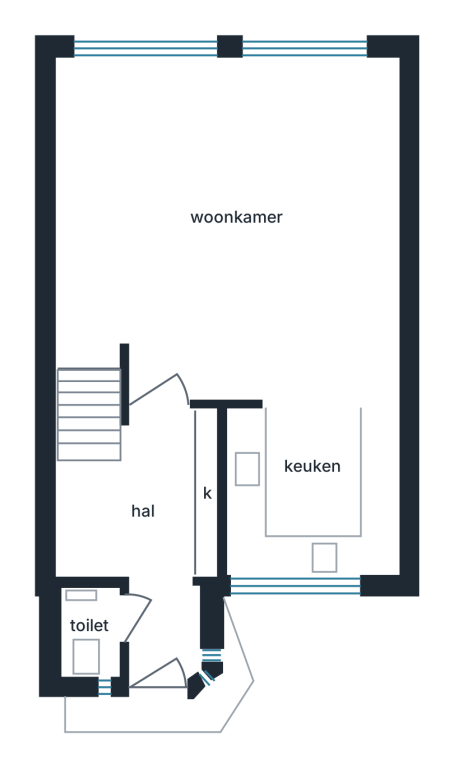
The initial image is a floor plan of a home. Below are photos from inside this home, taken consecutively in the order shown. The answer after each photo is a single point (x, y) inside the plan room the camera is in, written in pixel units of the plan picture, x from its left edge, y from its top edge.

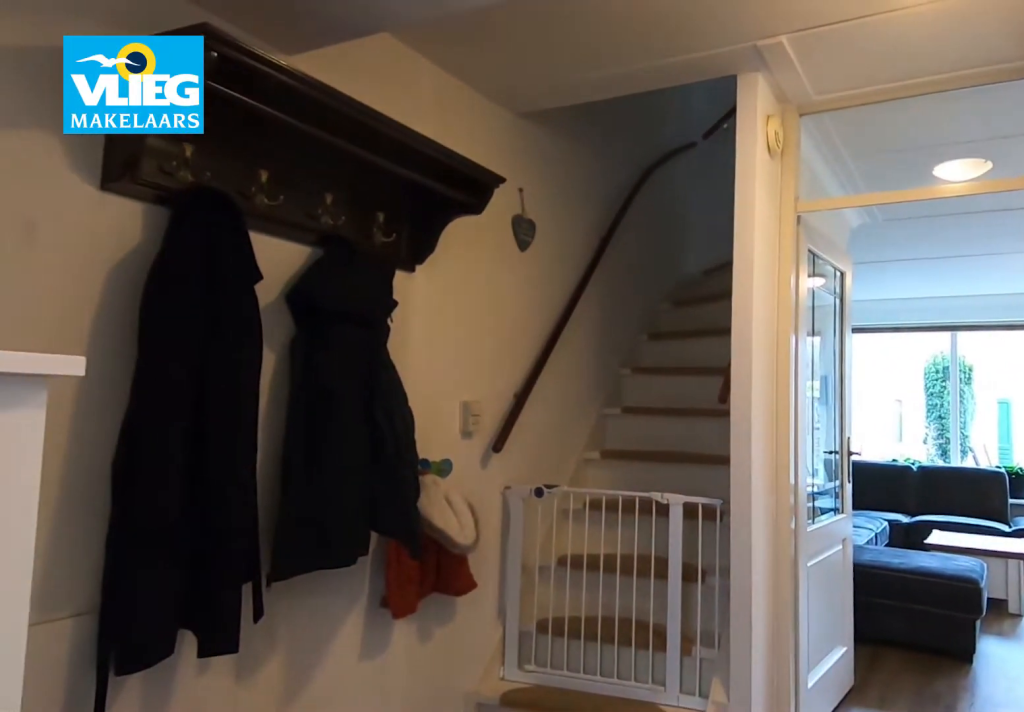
(139, 537)
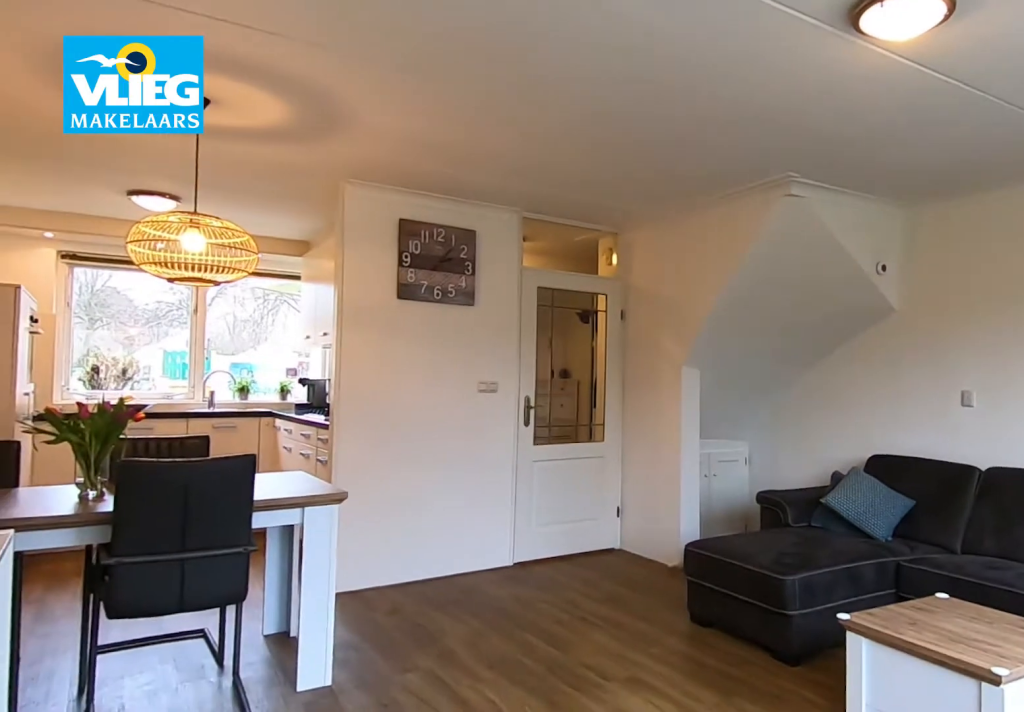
(222, 155)
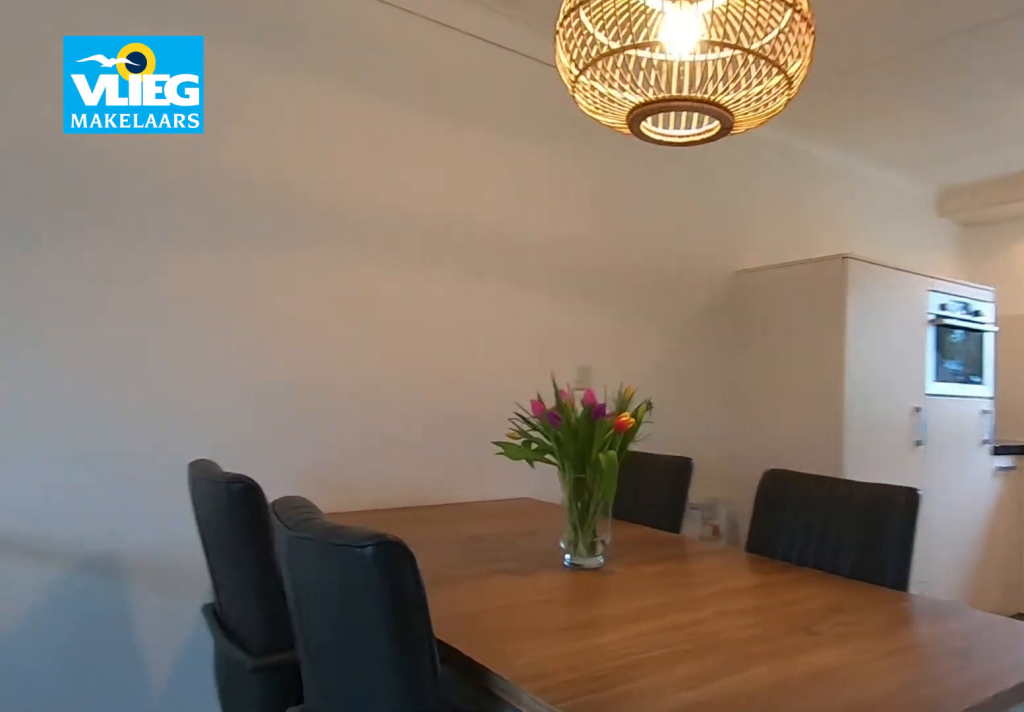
(222, 155)
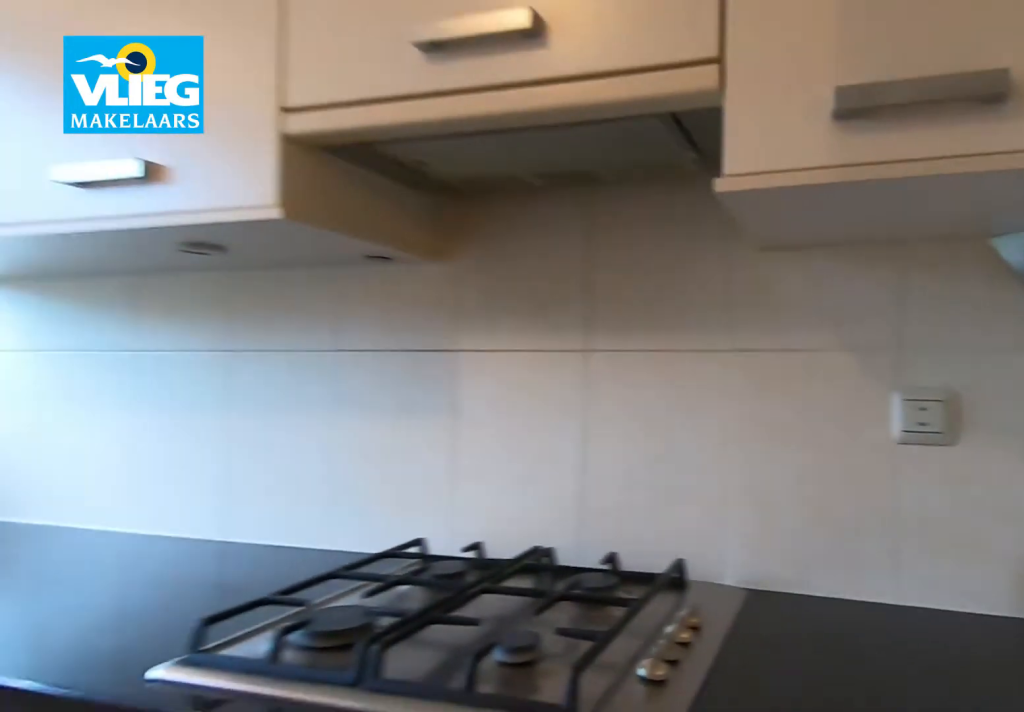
(314, 490)
